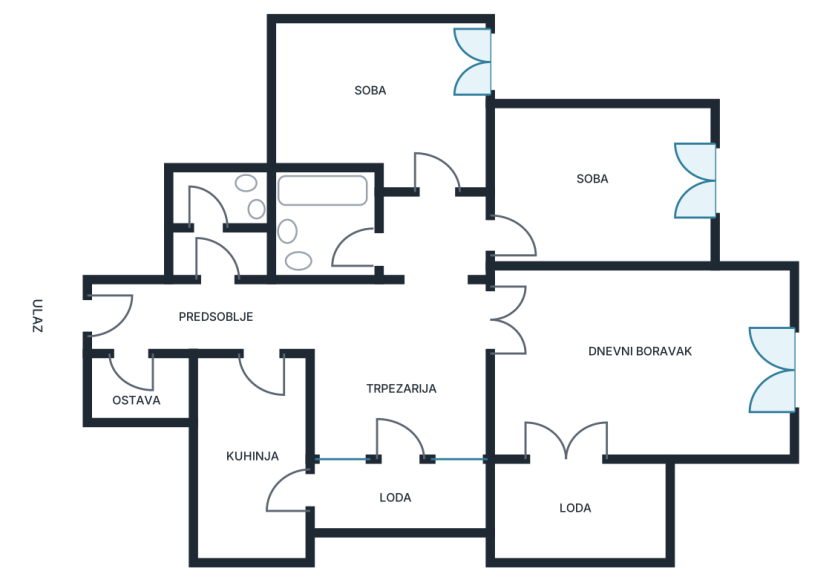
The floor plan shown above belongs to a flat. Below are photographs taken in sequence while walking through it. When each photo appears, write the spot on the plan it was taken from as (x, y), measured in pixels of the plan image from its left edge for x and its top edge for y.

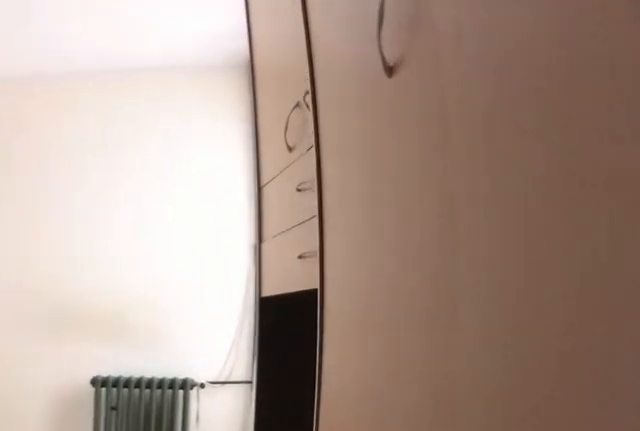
(437, 239)
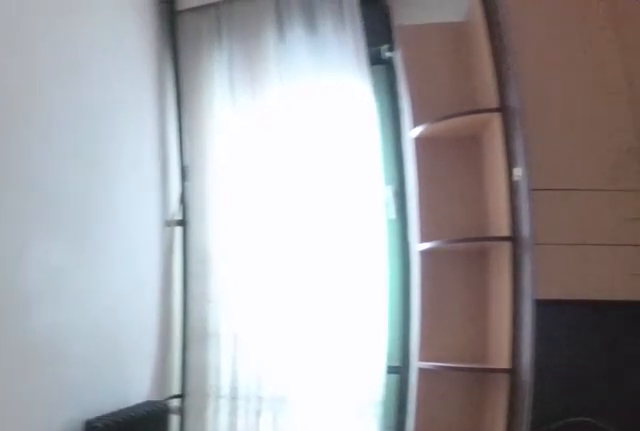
(301, 77)
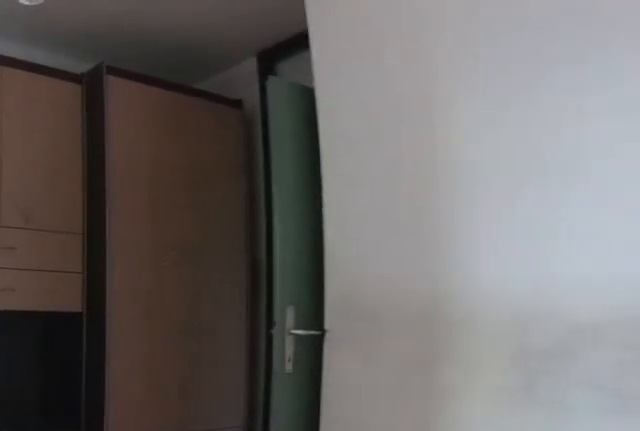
(292, 61)
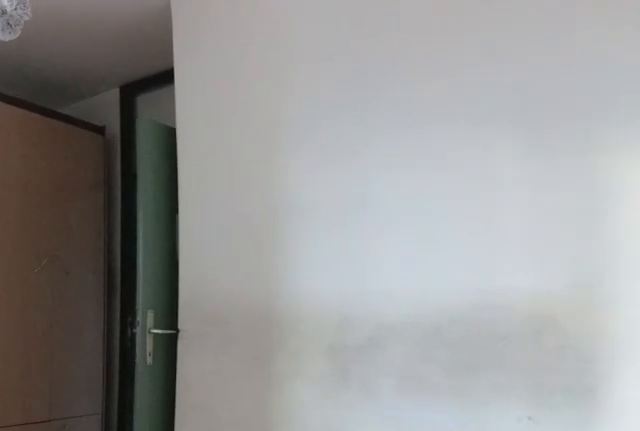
(294, 52)
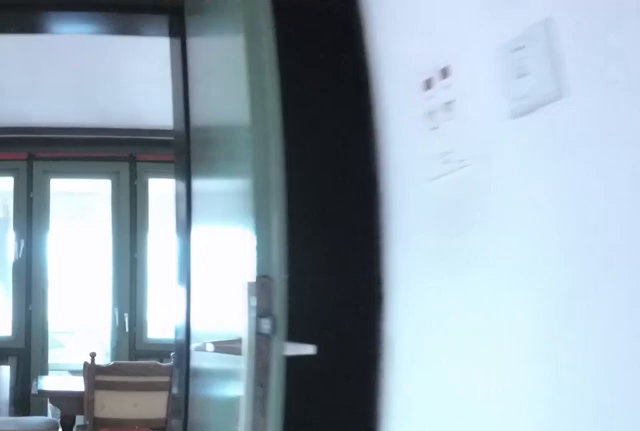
(449, 192)
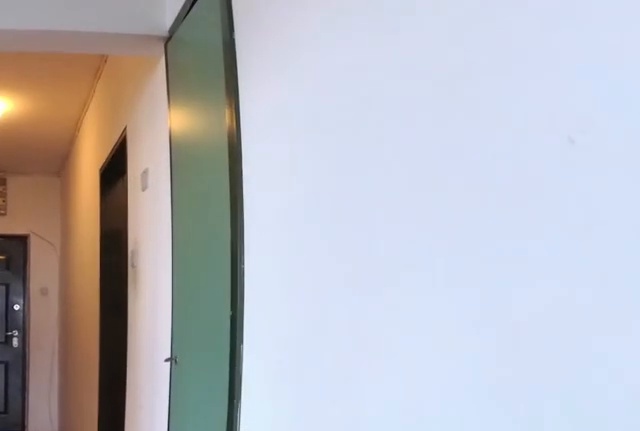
(455, 324)
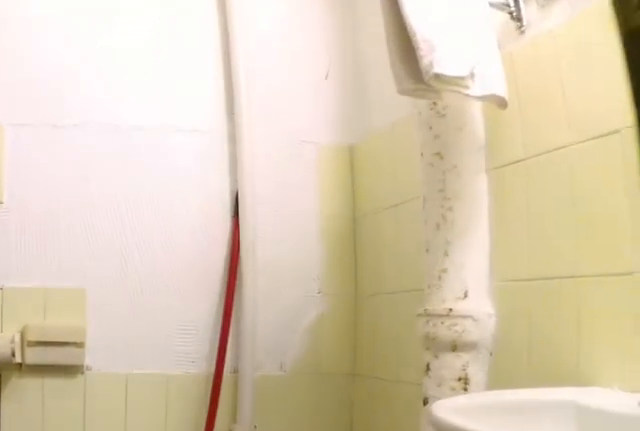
(218, 278)
